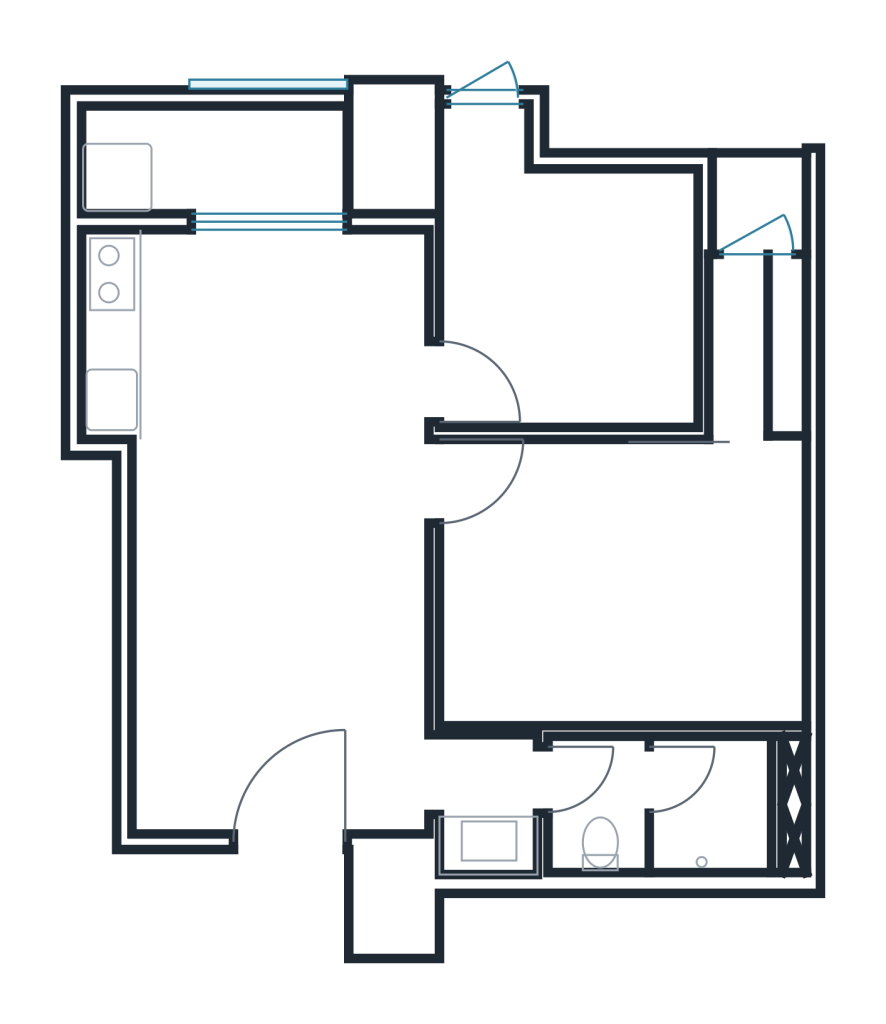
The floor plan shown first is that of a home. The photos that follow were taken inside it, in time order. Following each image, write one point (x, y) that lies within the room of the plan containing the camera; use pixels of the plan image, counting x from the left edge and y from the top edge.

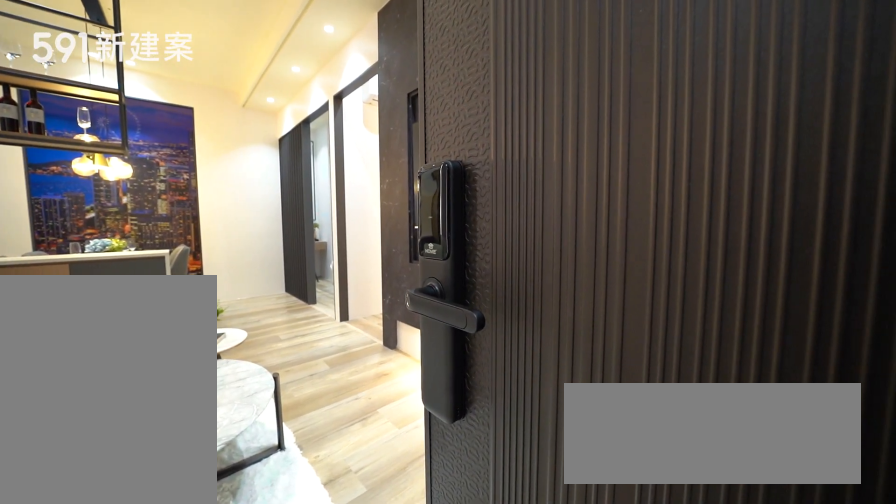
(292, 790)
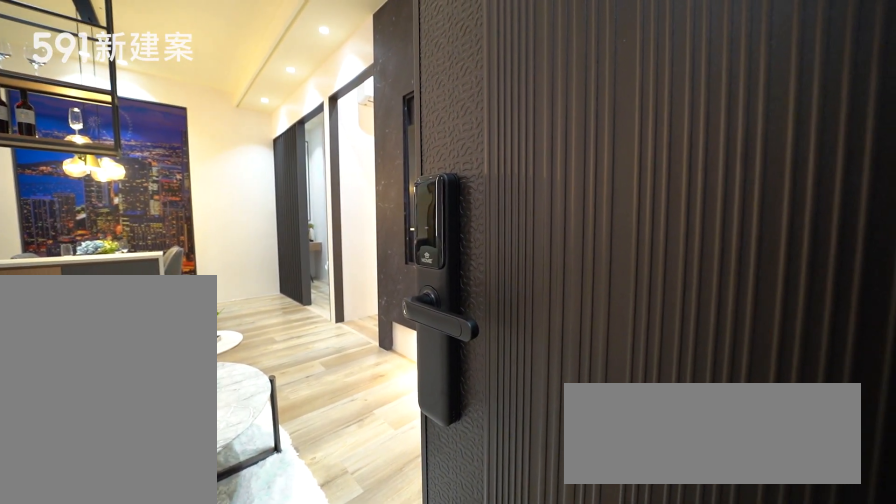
(292, 790)
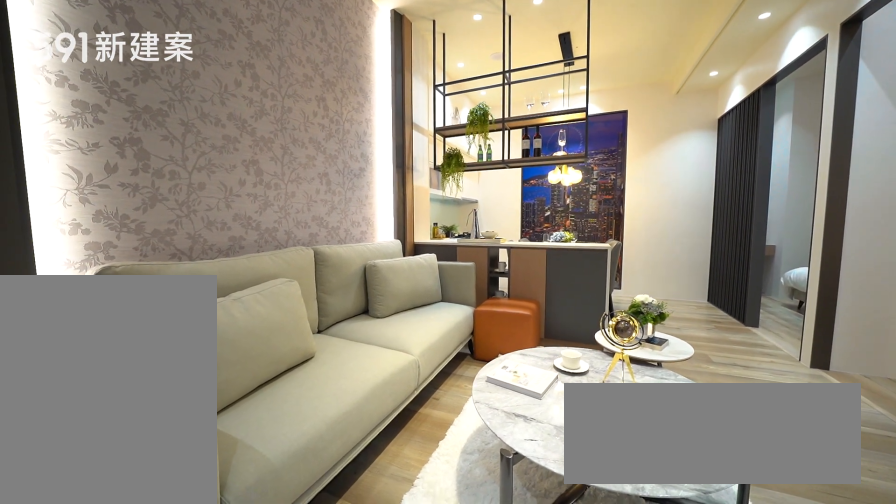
(277, 639)
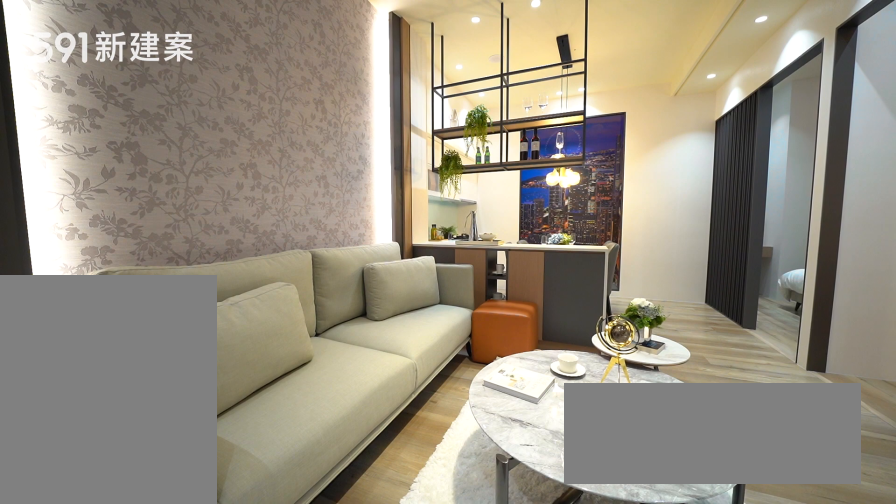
(277, 639)
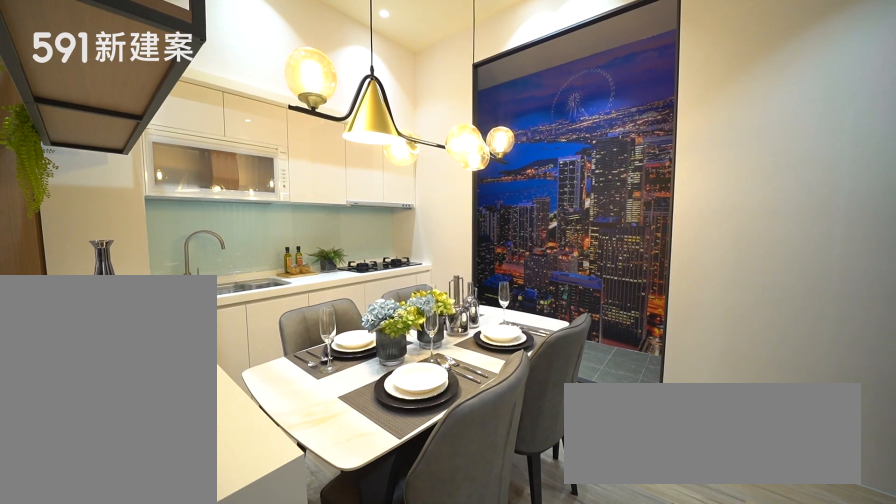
(286, 329)
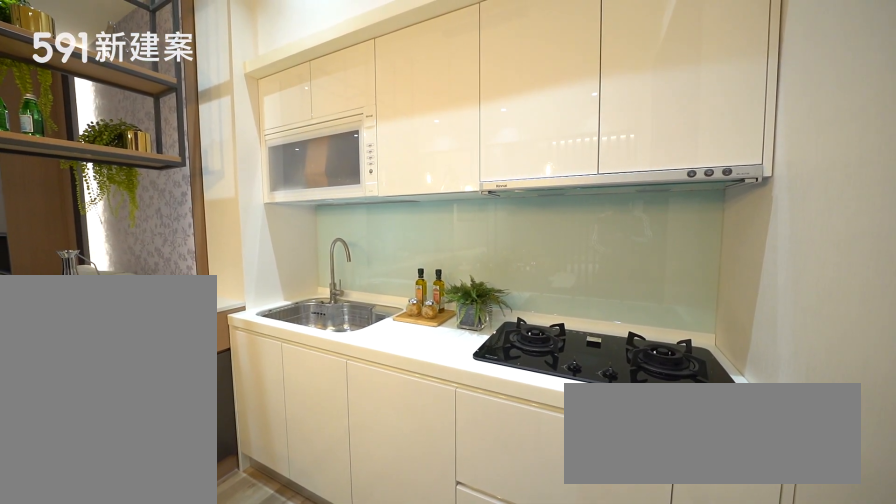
(141, 339)
